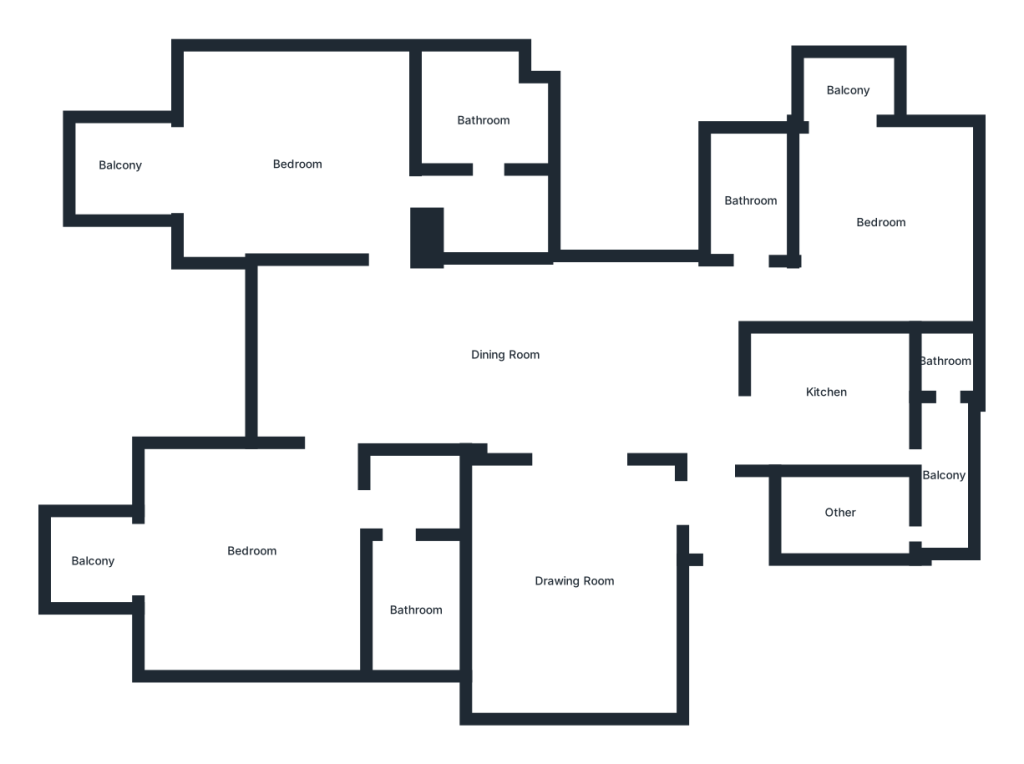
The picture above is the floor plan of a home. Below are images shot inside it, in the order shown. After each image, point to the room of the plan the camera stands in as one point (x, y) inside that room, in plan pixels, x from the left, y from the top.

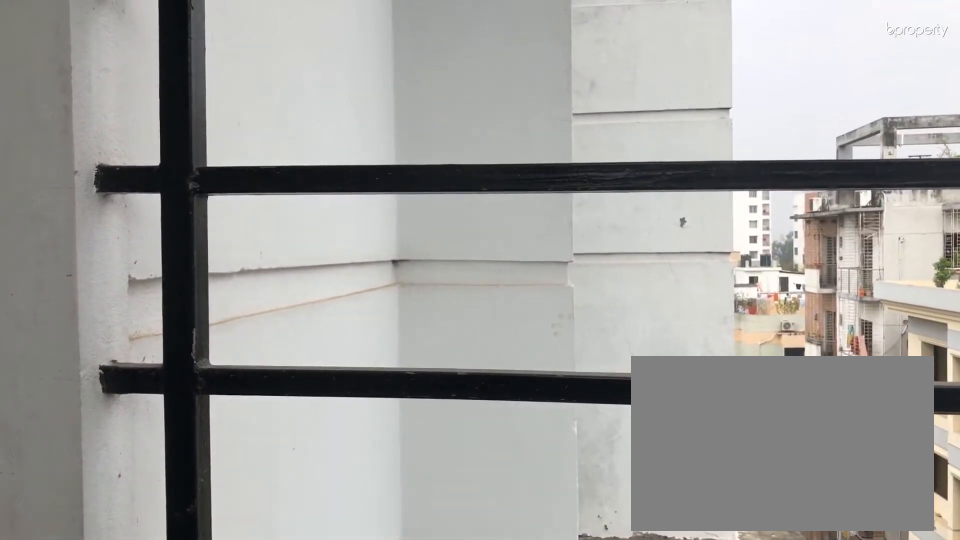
(847, 89)
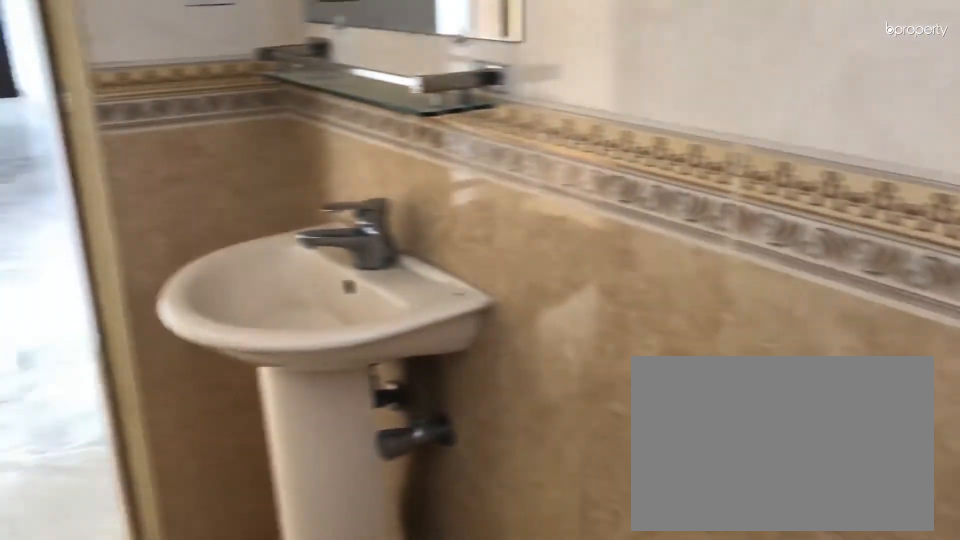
(752, 197)
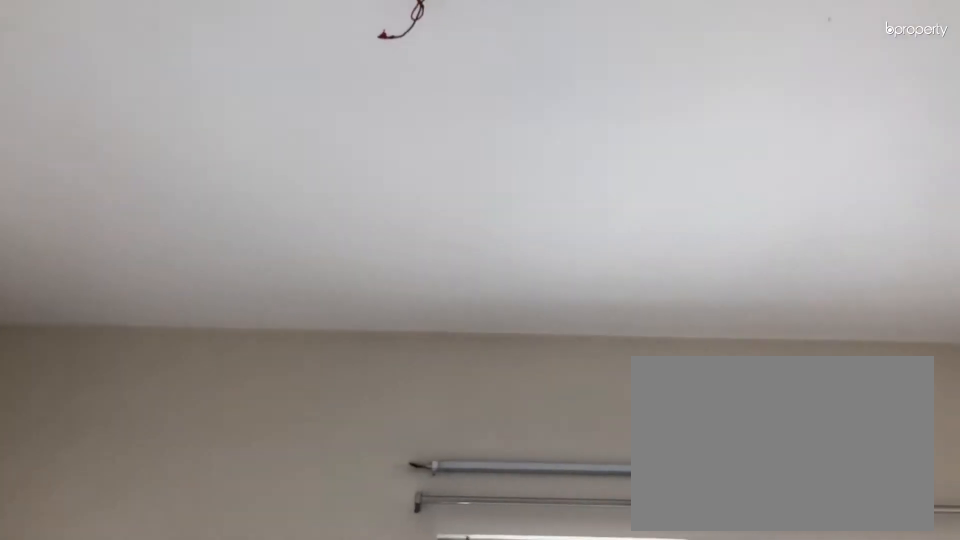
(296, 164)
